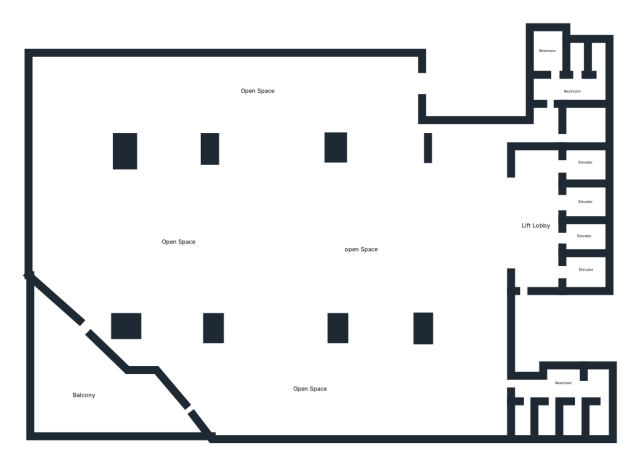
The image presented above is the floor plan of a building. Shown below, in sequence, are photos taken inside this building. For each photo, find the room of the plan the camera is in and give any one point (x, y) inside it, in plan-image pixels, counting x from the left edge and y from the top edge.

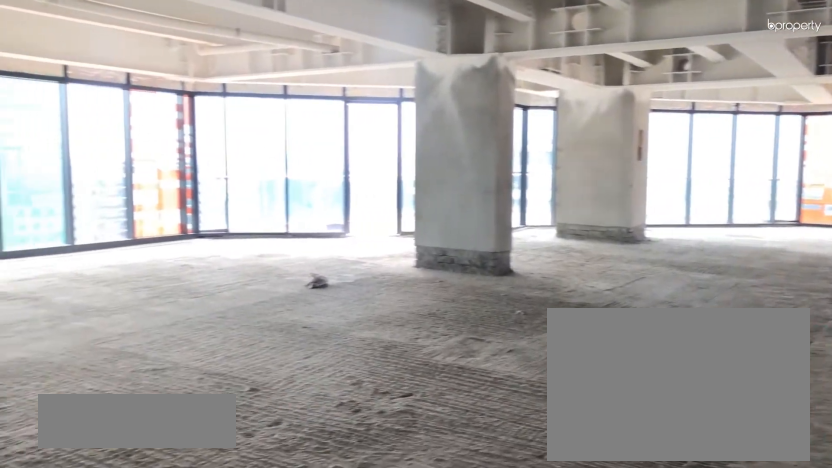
(251, 277)
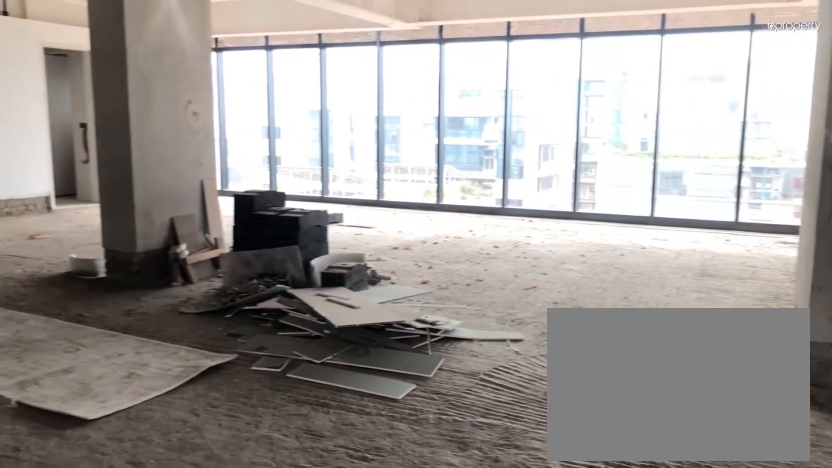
(309, 285)
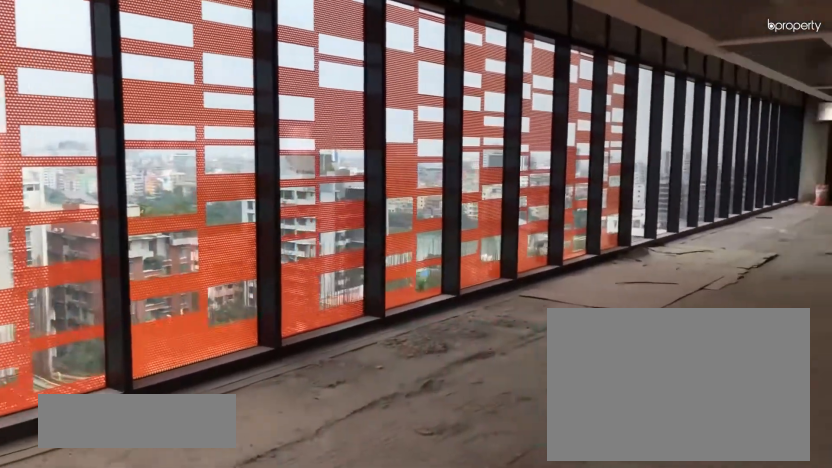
(162, 90)
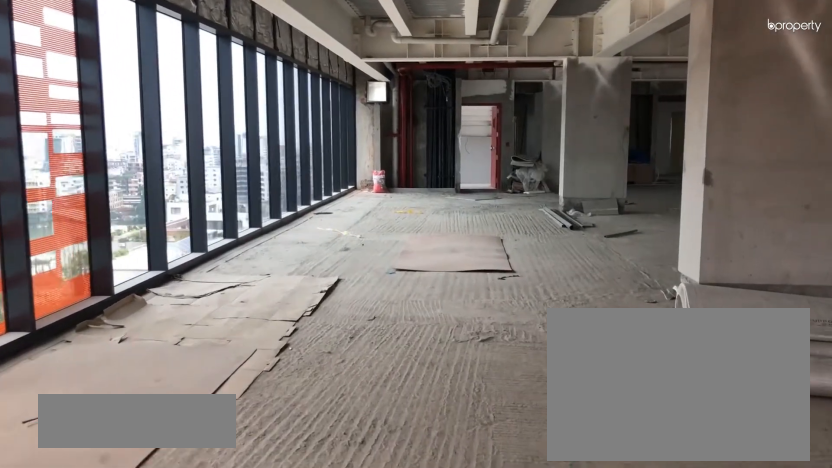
(162, 90)
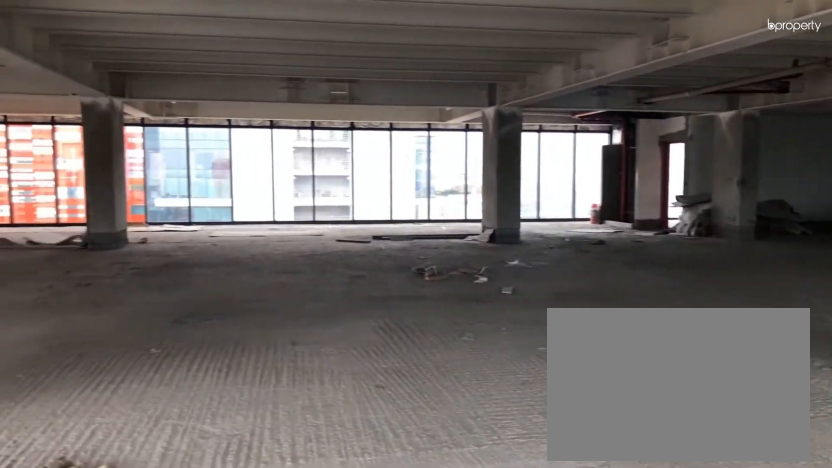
(296, 398)
